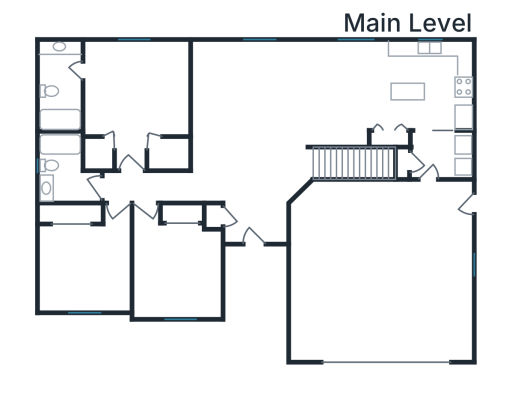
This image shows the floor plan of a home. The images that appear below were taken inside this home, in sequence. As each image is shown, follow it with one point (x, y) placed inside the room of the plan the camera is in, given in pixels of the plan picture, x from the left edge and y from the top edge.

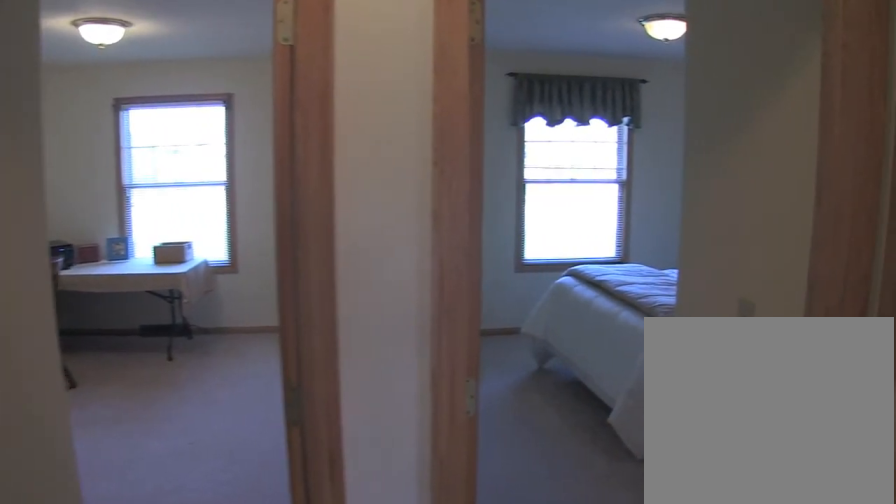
(147, 185)
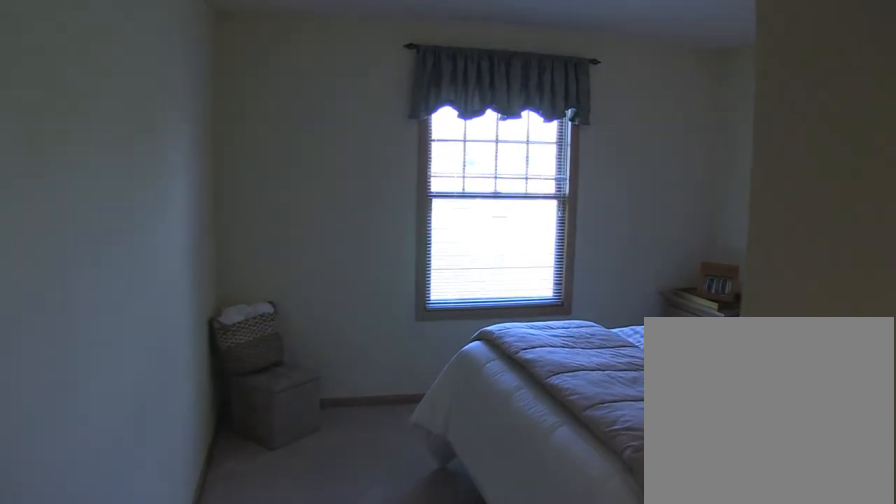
(88, 264)
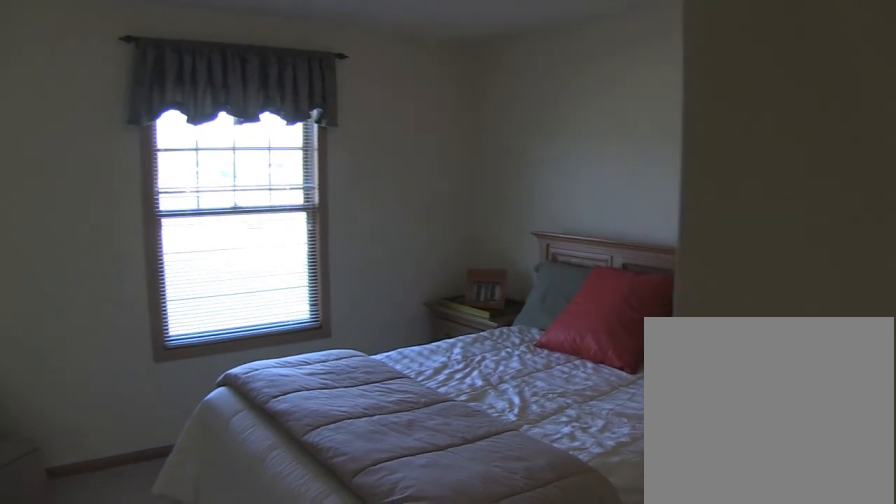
(88, 264)
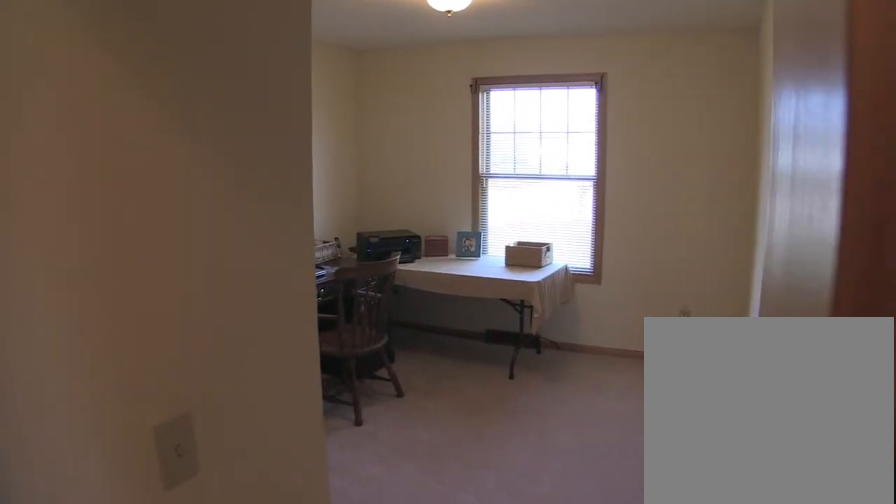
(176, 268)
